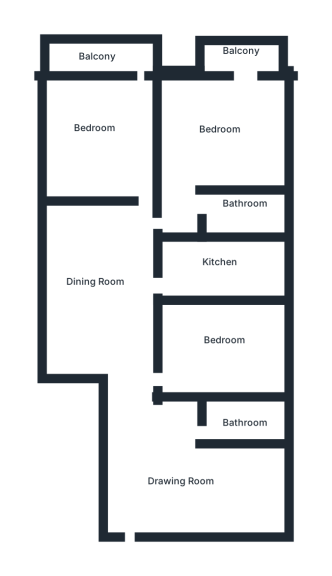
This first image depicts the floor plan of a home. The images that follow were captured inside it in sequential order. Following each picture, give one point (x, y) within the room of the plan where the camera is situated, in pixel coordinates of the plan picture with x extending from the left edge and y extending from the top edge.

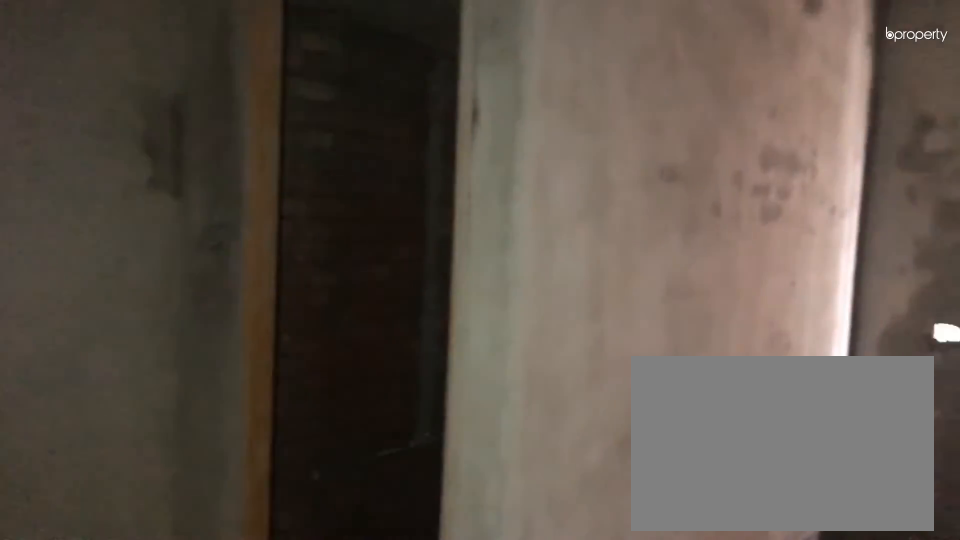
(165, 479)
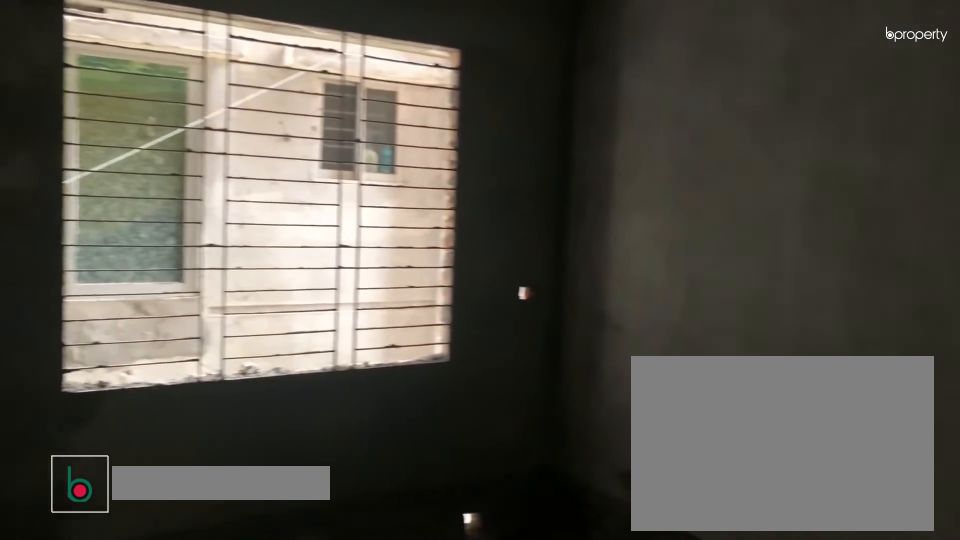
(165, 479)
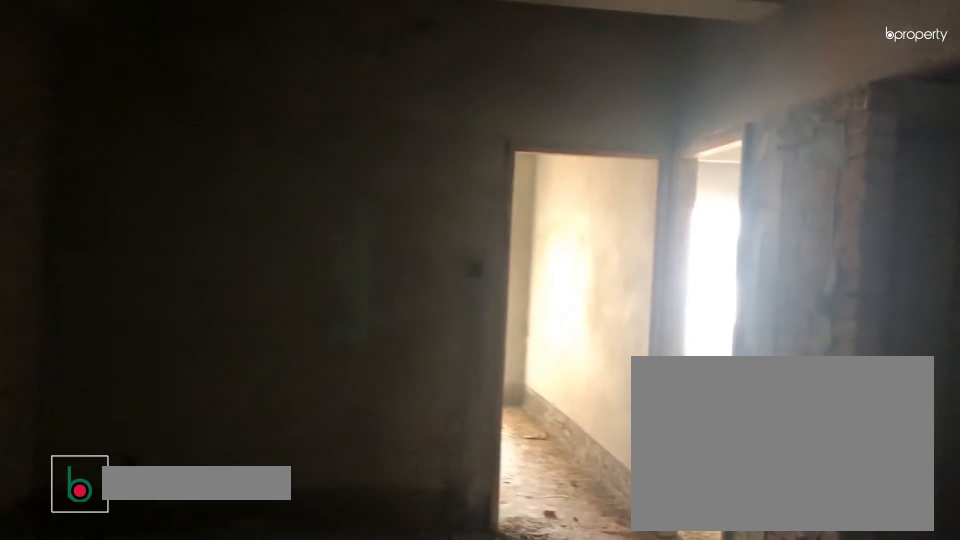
(106, 283)
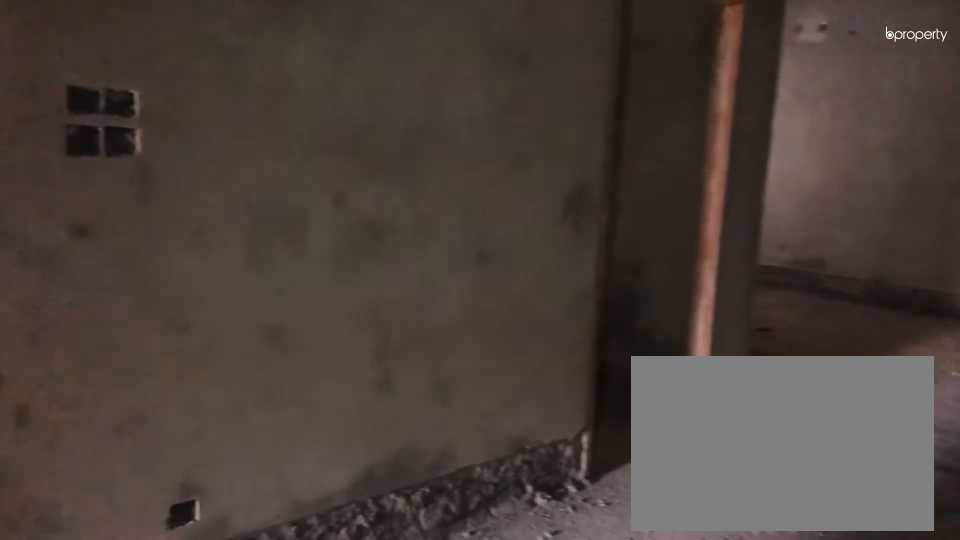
(106, 283)
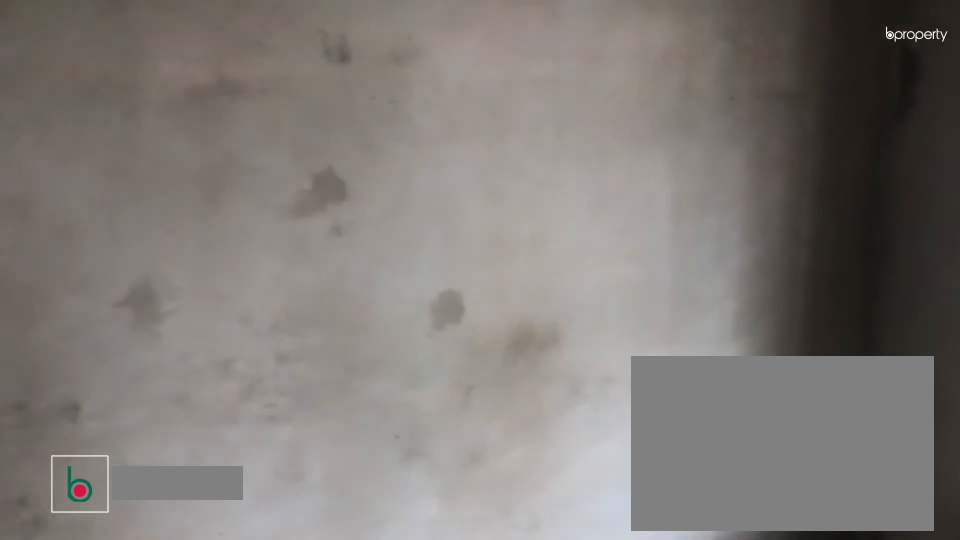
(109, 124)
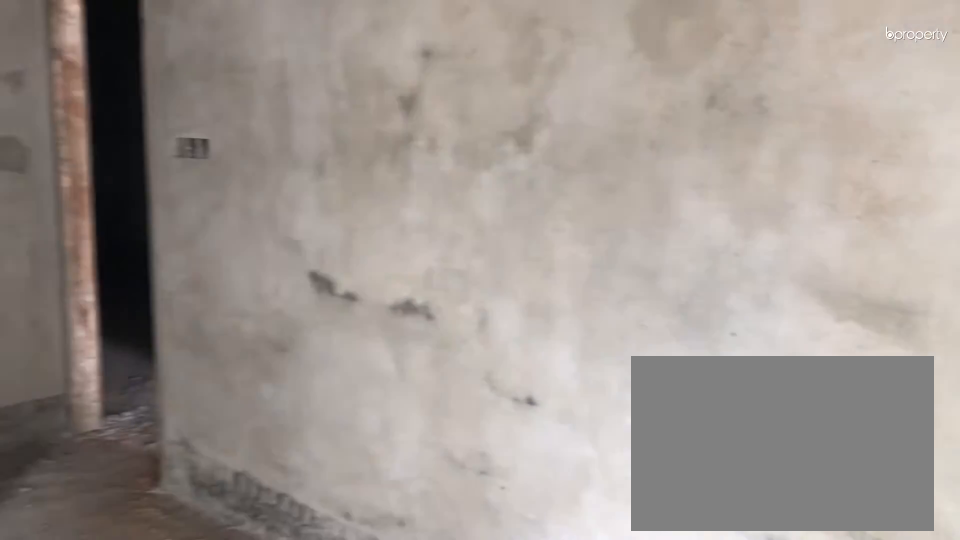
(234, 114)
